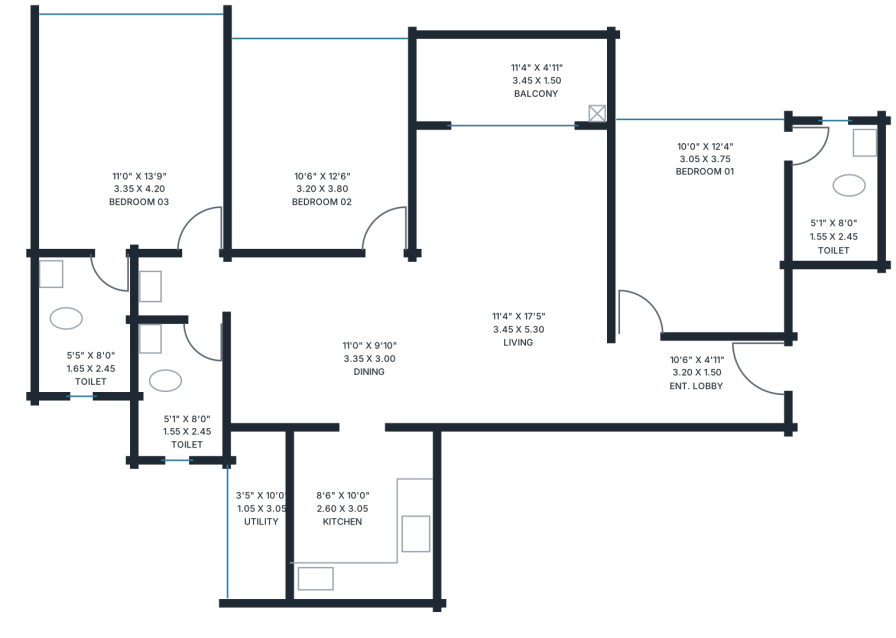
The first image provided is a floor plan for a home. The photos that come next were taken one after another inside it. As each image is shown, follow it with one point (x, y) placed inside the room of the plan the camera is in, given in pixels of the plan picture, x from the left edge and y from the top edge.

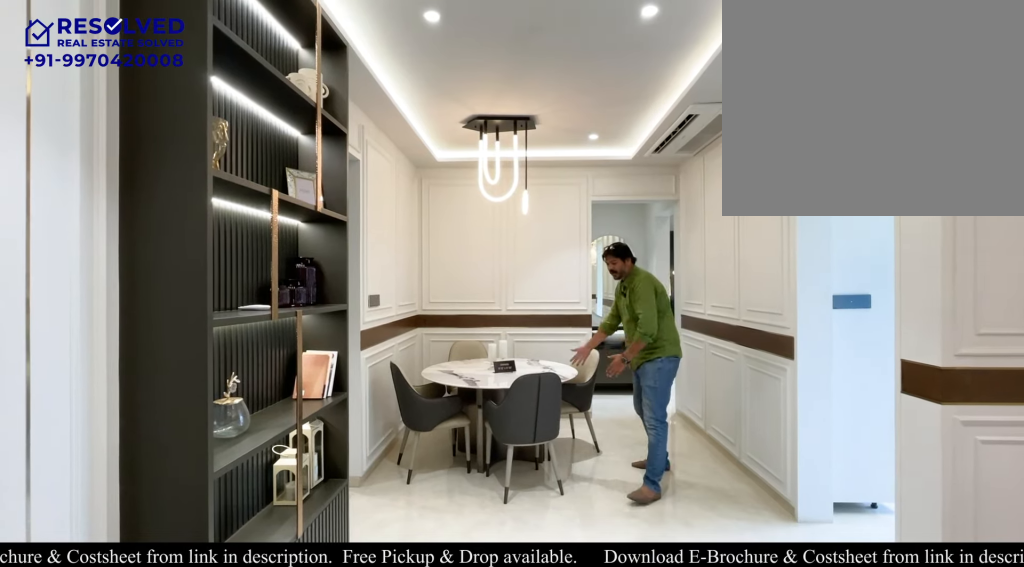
(325, 340)
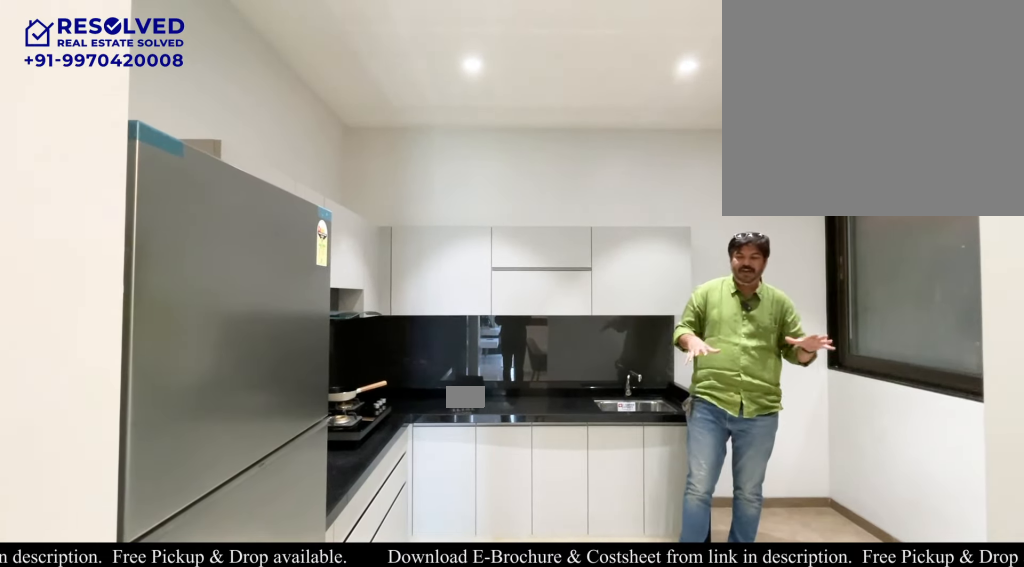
(362, 514)
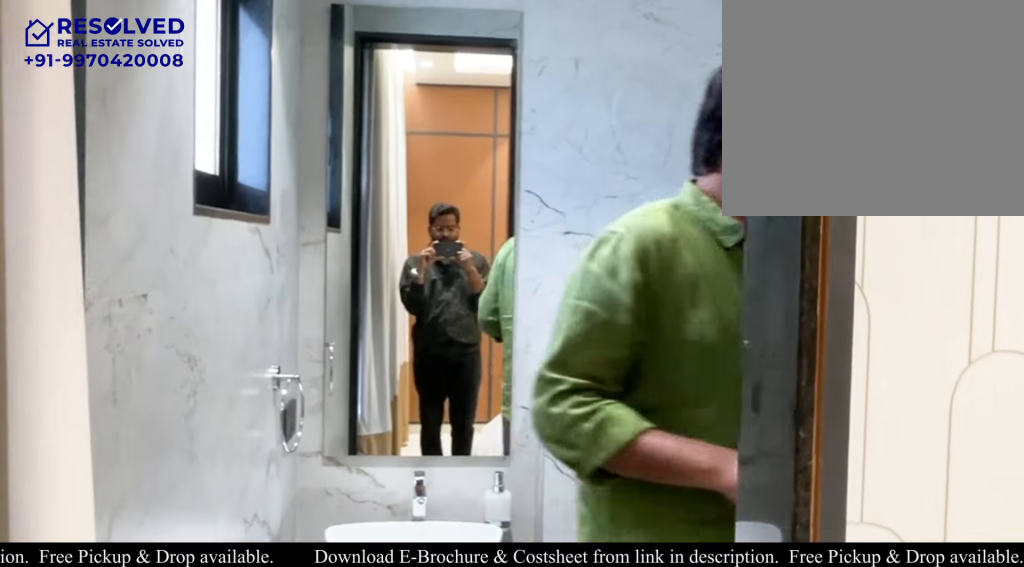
(833, 195)
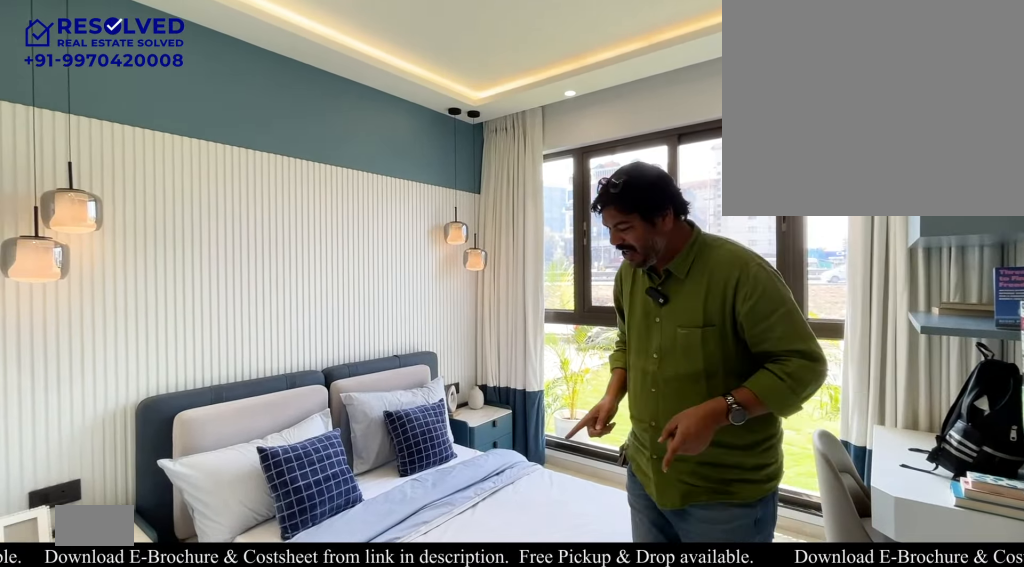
(320, 144)
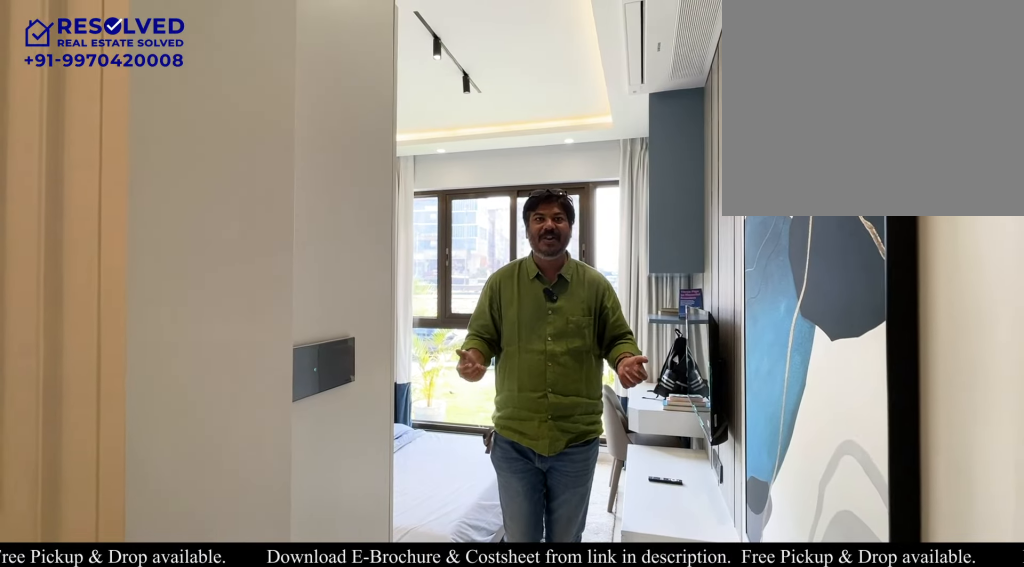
(319, 144)
